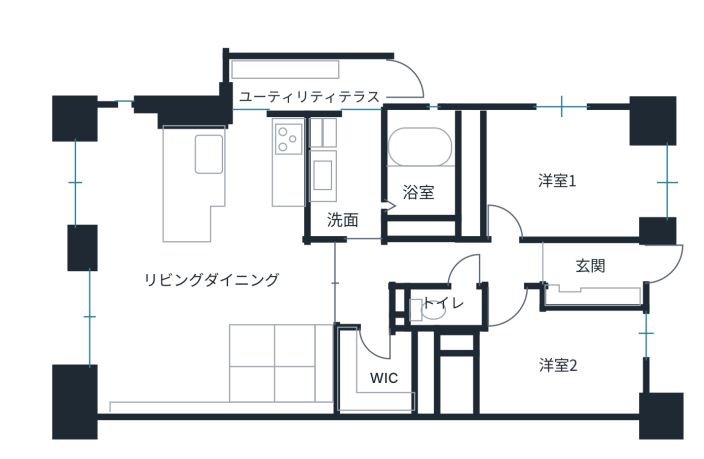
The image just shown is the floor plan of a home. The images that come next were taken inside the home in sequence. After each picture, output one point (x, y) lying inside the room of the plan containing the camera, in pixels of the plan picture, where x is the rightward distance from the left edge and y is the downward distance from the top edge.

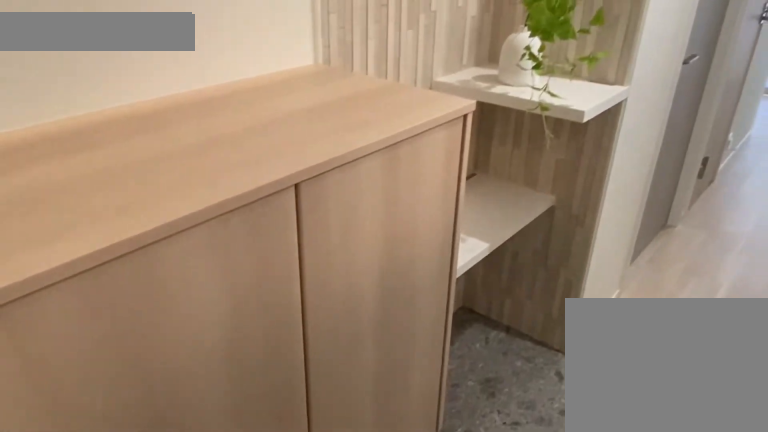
(609, 267)
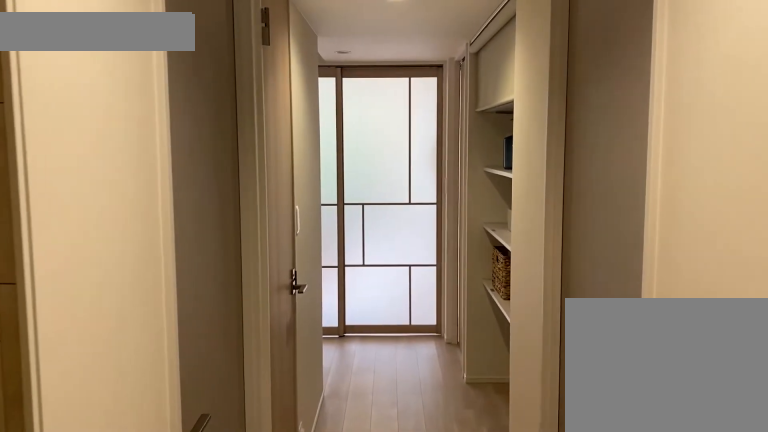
(569, 267)
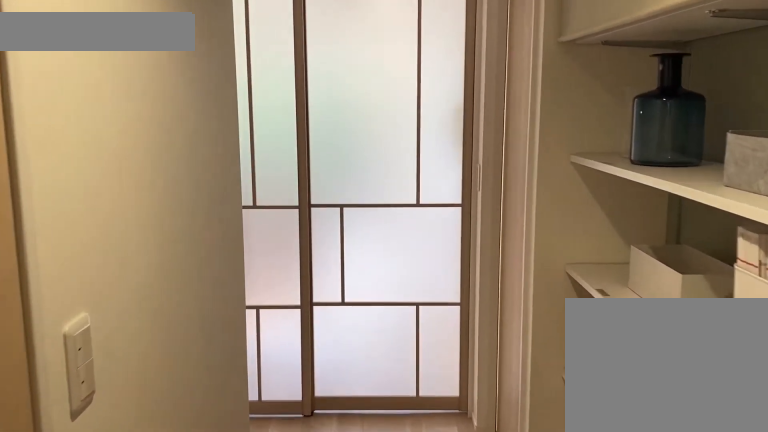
(485, 268)
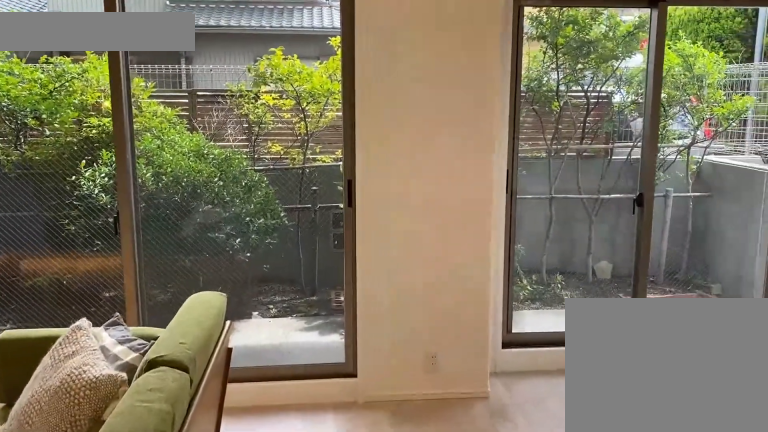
(151, 269)
